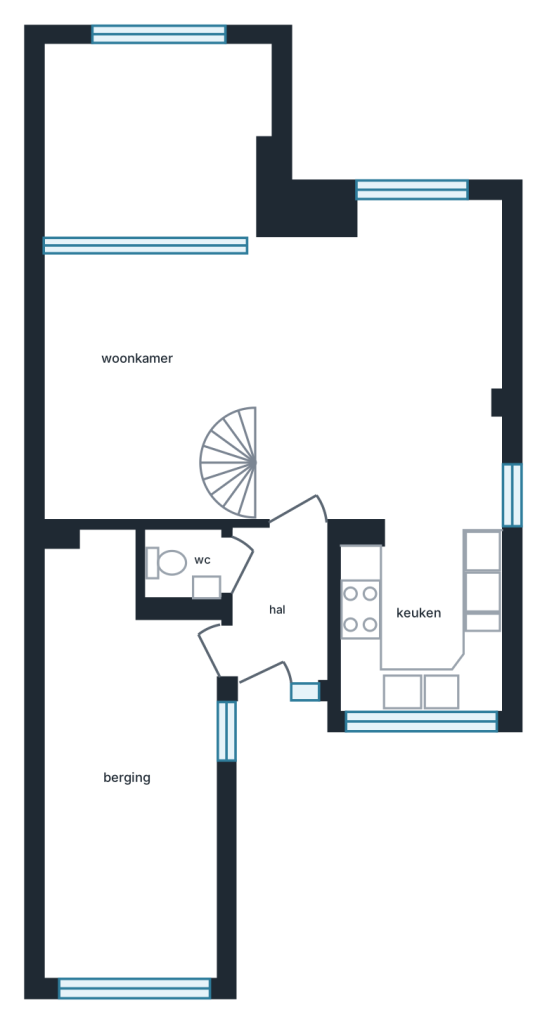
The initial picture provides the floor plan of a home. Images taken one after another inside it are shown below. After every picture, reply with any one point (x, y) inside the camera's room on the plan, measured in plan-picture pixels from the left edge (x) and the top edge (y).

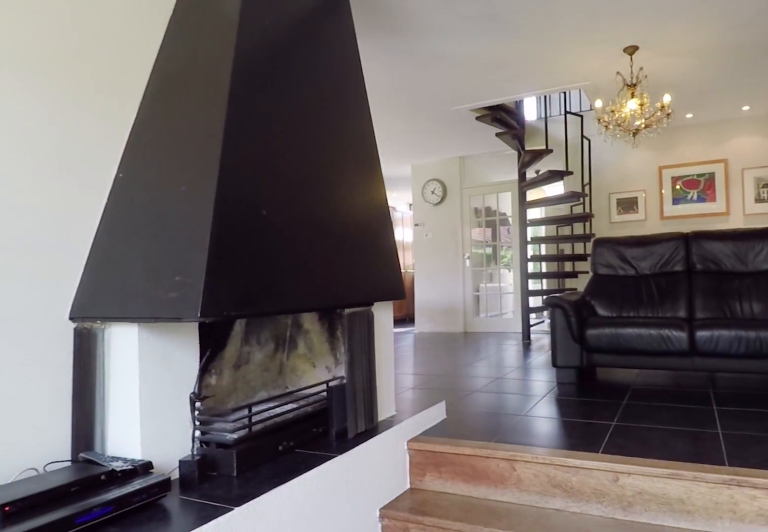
(153, 148)
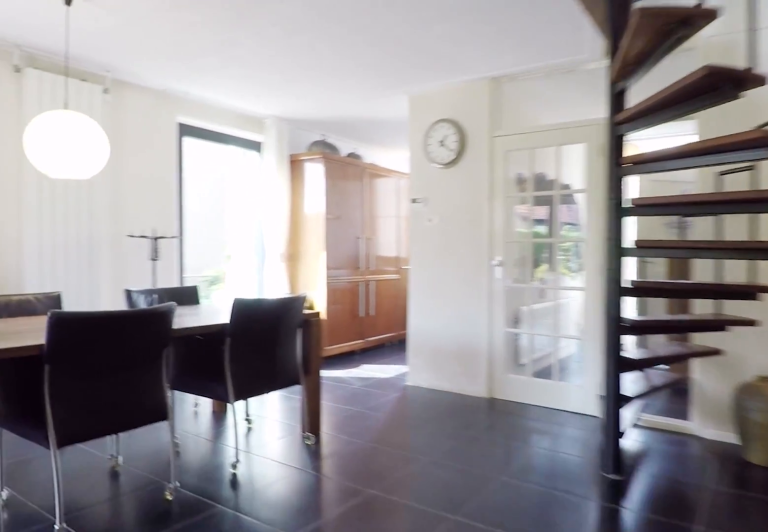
(293, 377)
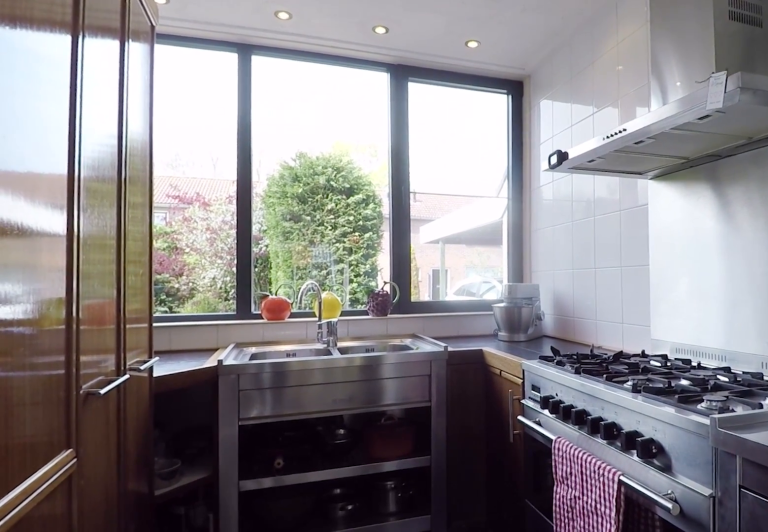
(421, 627)
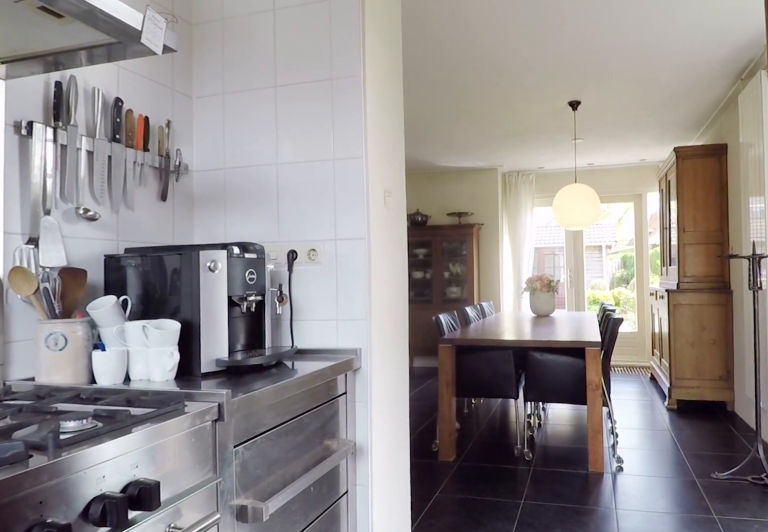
(421, 627)
